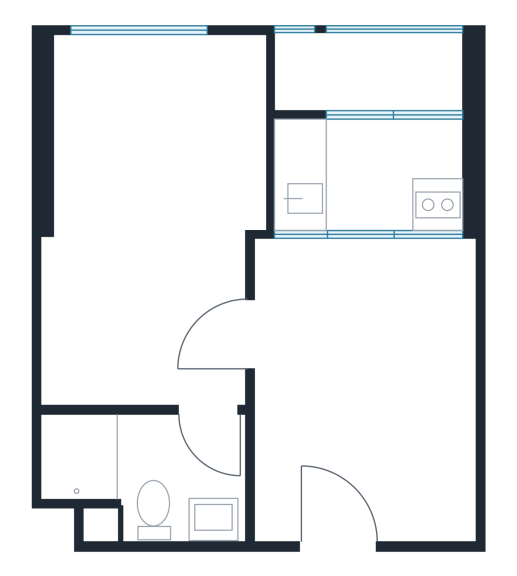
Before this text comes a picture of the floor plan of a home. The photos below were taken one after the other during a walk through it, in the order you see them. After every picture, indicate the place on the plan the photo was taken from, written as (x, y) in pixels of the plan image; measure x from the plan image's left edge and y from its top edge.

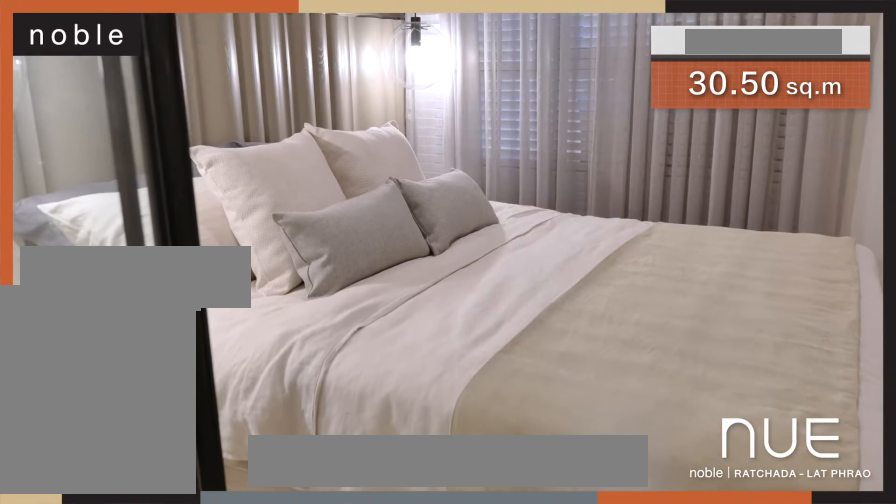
(214, 293)
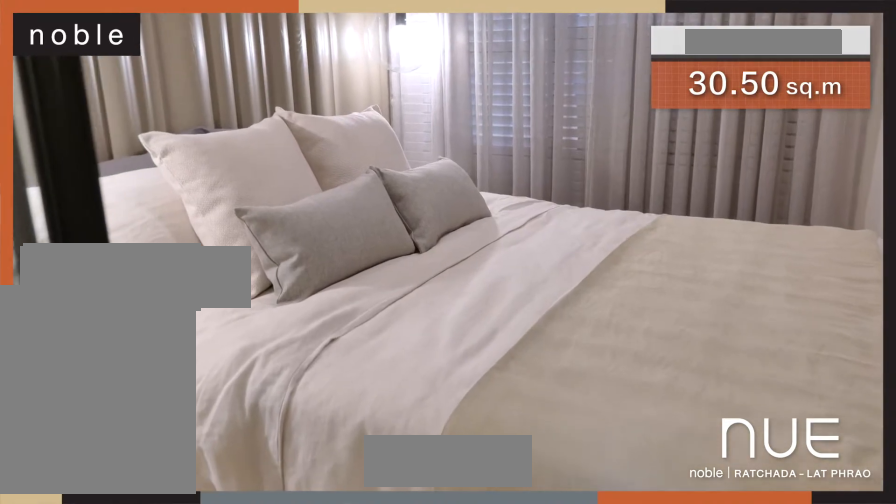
(210, 285)
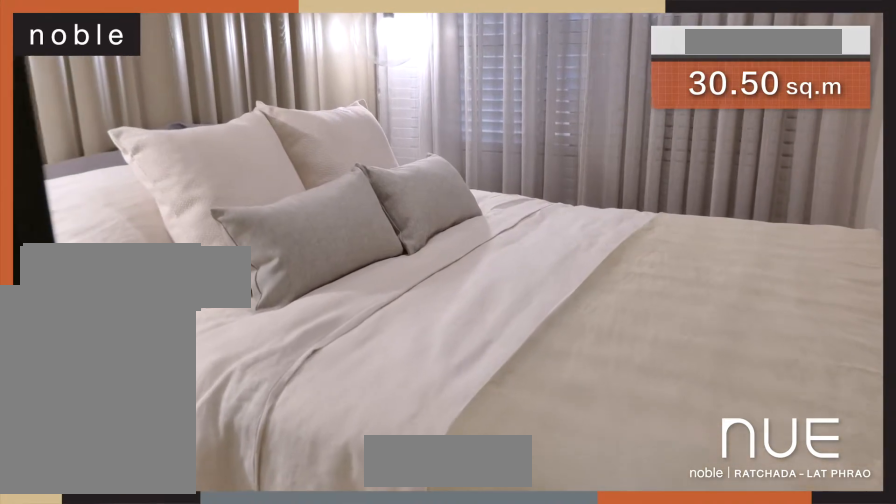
(214, 292)
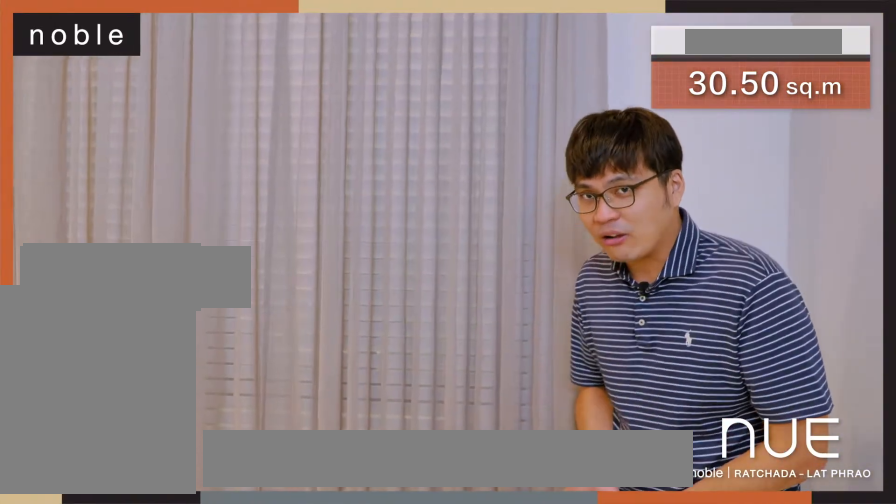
(214, 292)
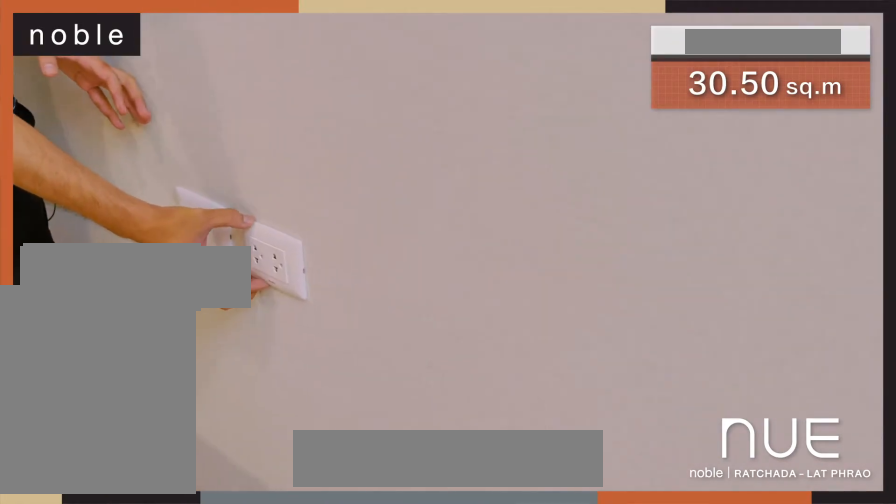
(213, 289)
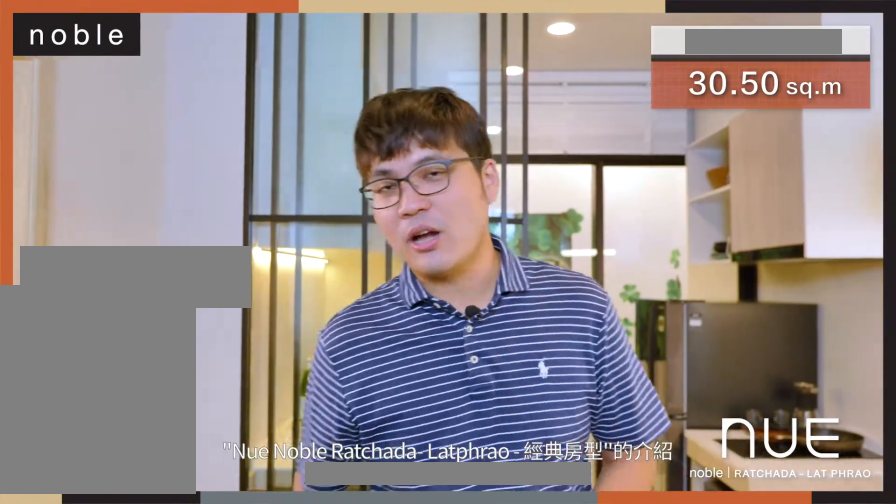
(321, 340)
